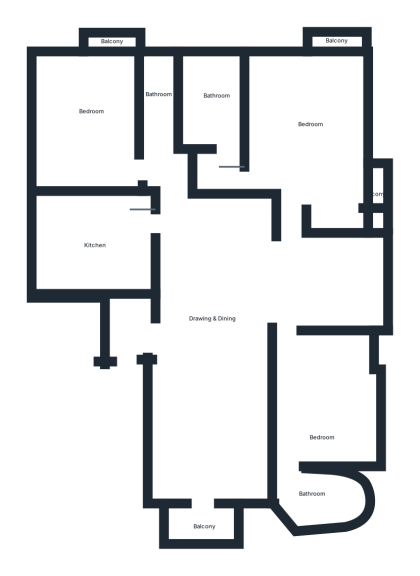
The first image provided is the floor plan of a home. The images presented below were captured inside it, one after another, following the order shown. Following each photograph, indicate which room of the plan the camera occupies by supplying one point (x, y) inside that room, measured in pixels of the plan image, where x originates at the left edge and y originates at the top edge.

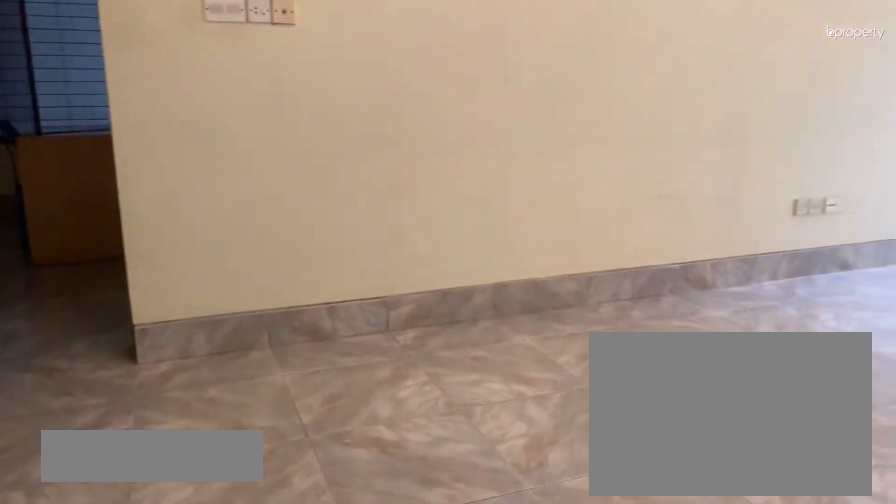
(213, 309)
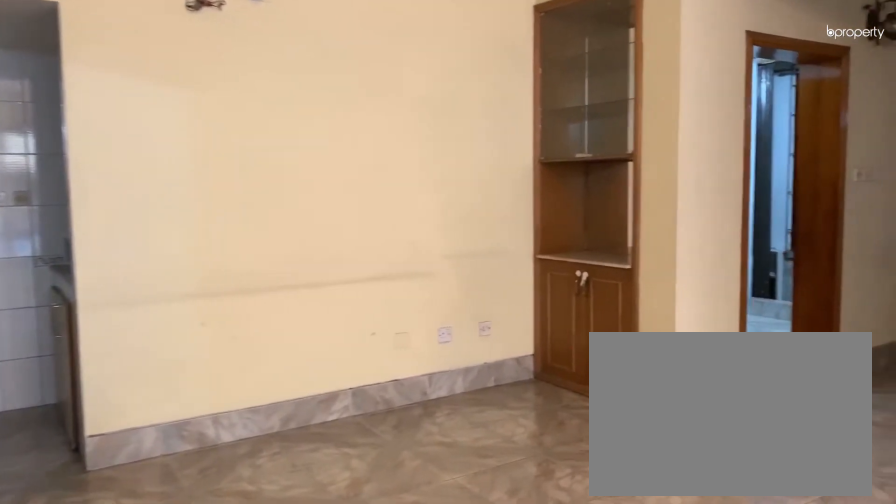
(213, 309)
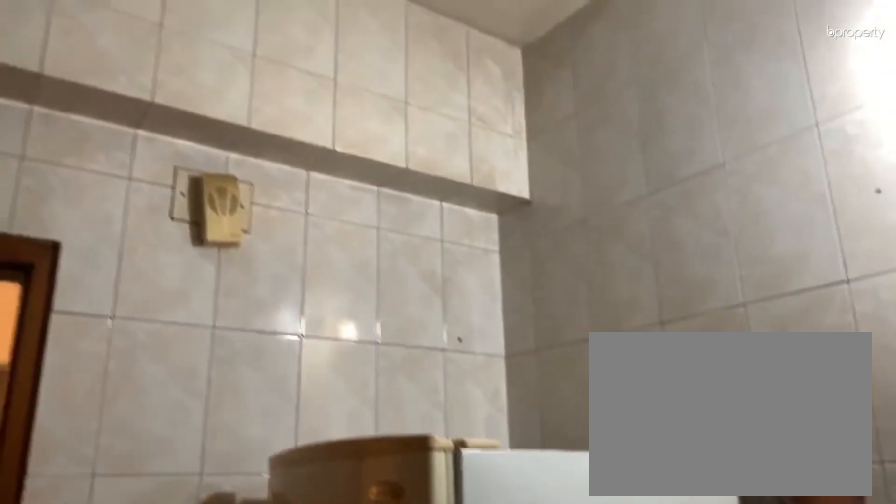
(92, 242)
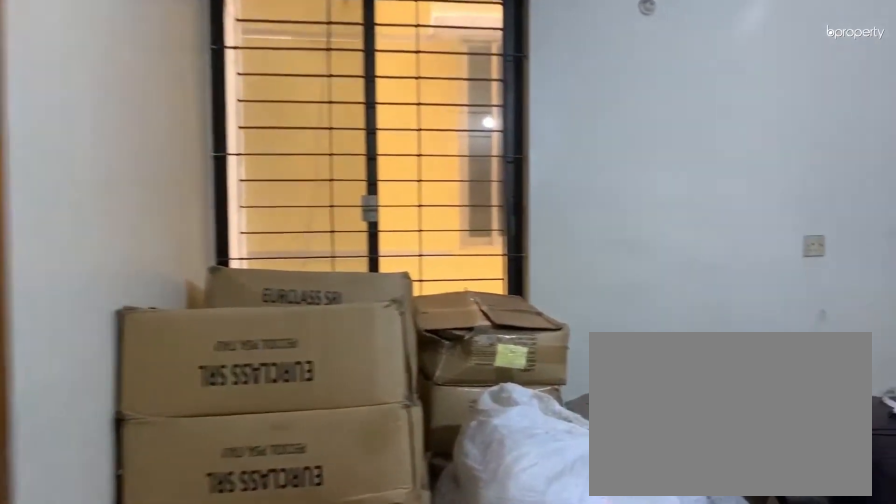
(92, 114)
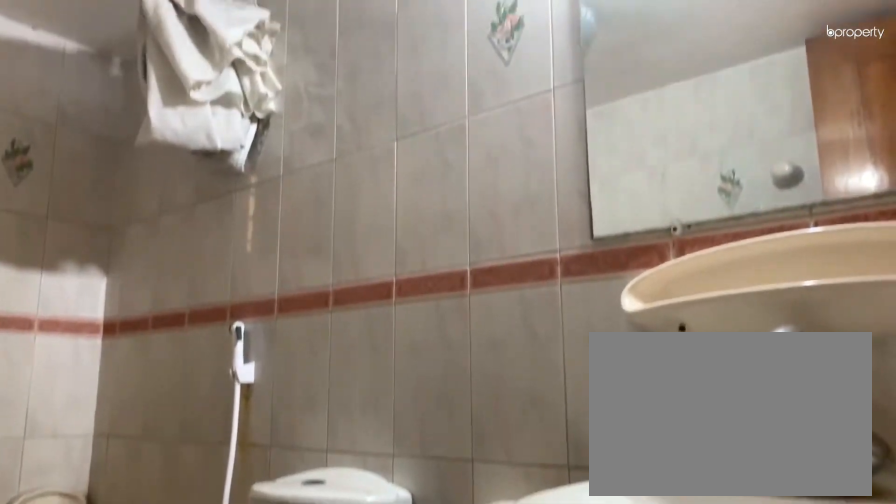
(163, 98)
